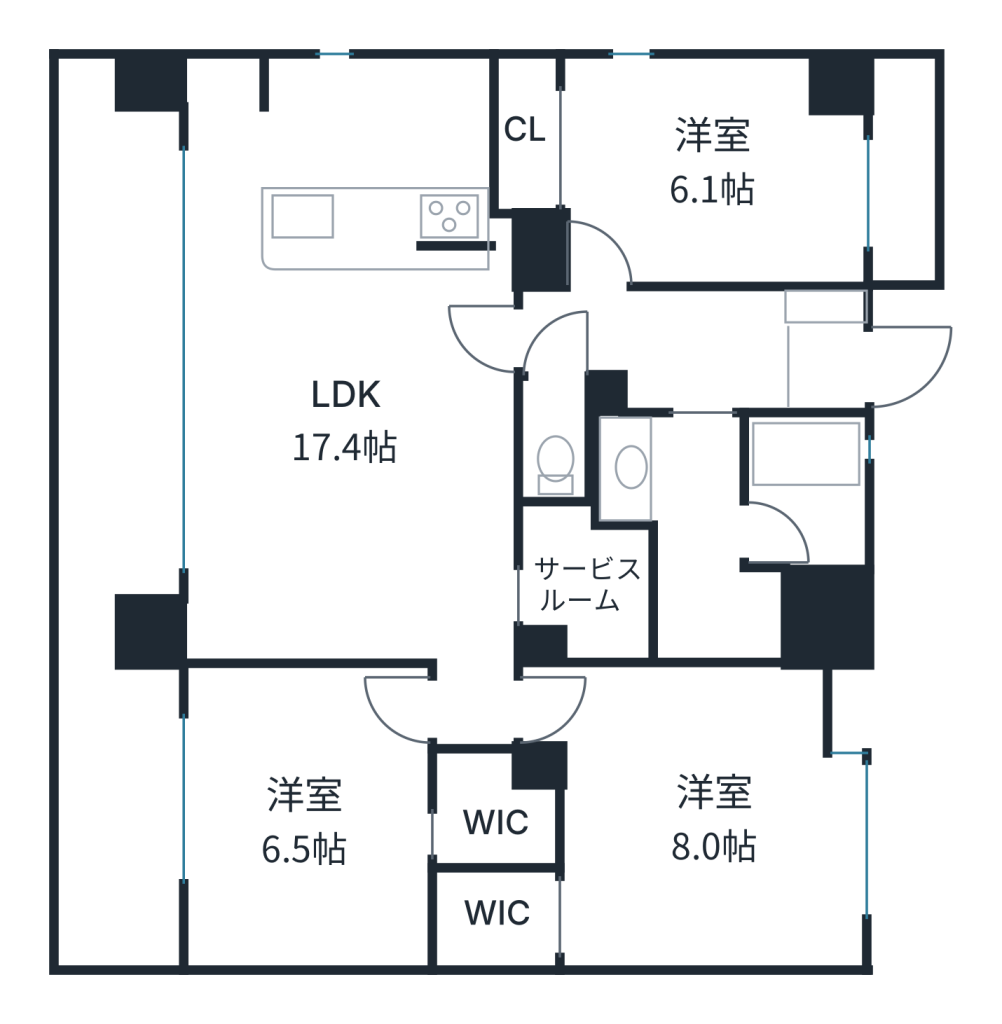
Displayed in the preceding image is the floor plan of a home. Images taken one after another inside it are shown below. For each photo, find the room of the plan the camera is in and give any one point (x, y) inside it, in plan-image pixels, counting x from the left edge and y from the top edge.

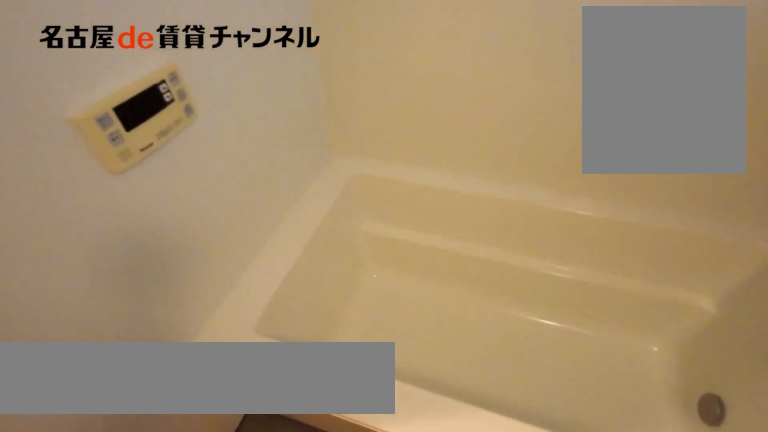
(802, 490)
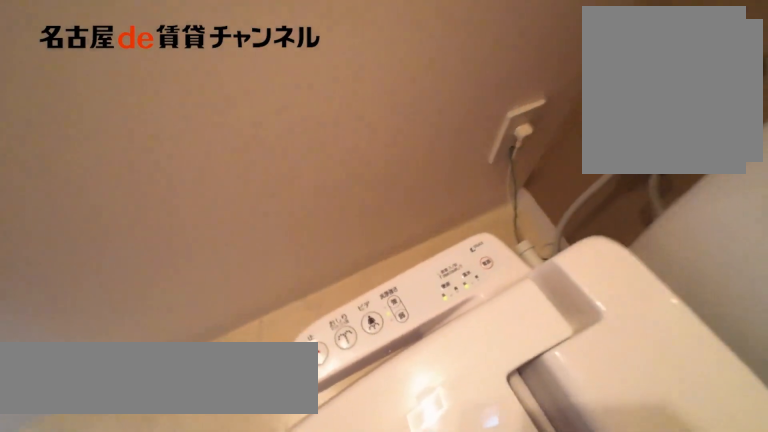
(554, 438)
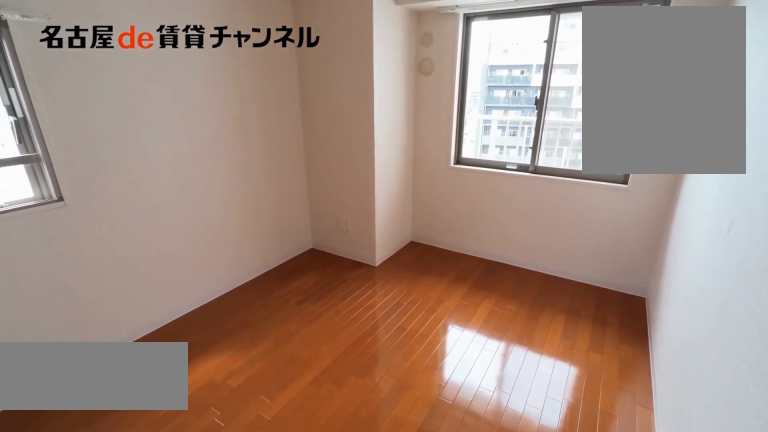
(679, 170)
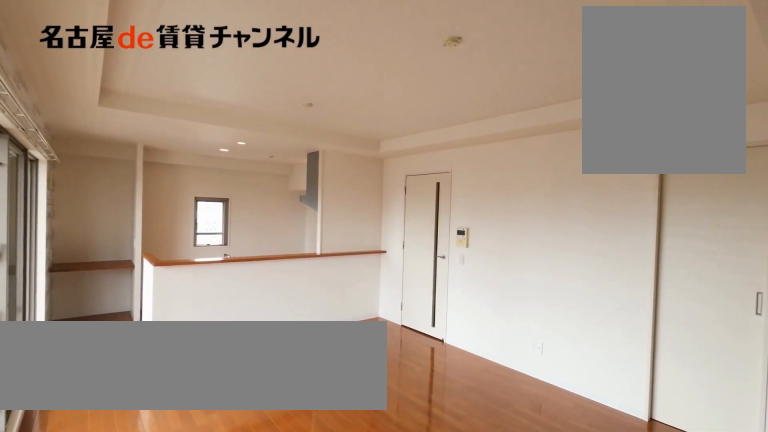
(345, 358)
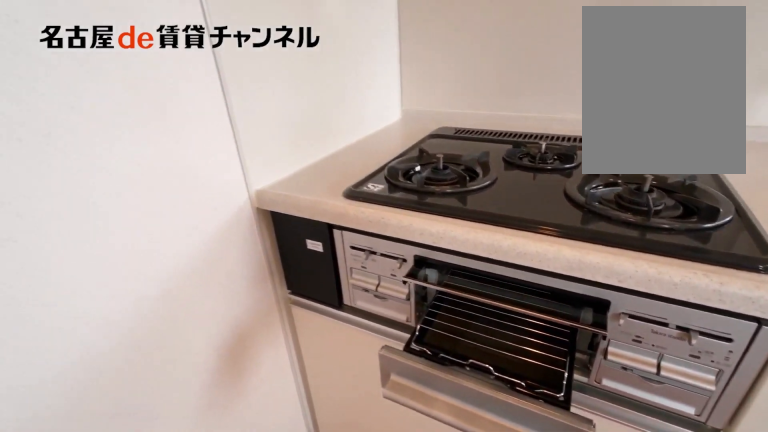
(345, 358)
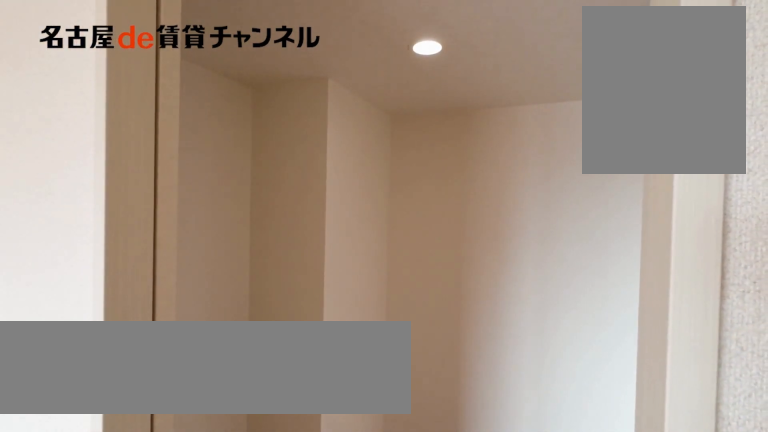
(584, 583)
